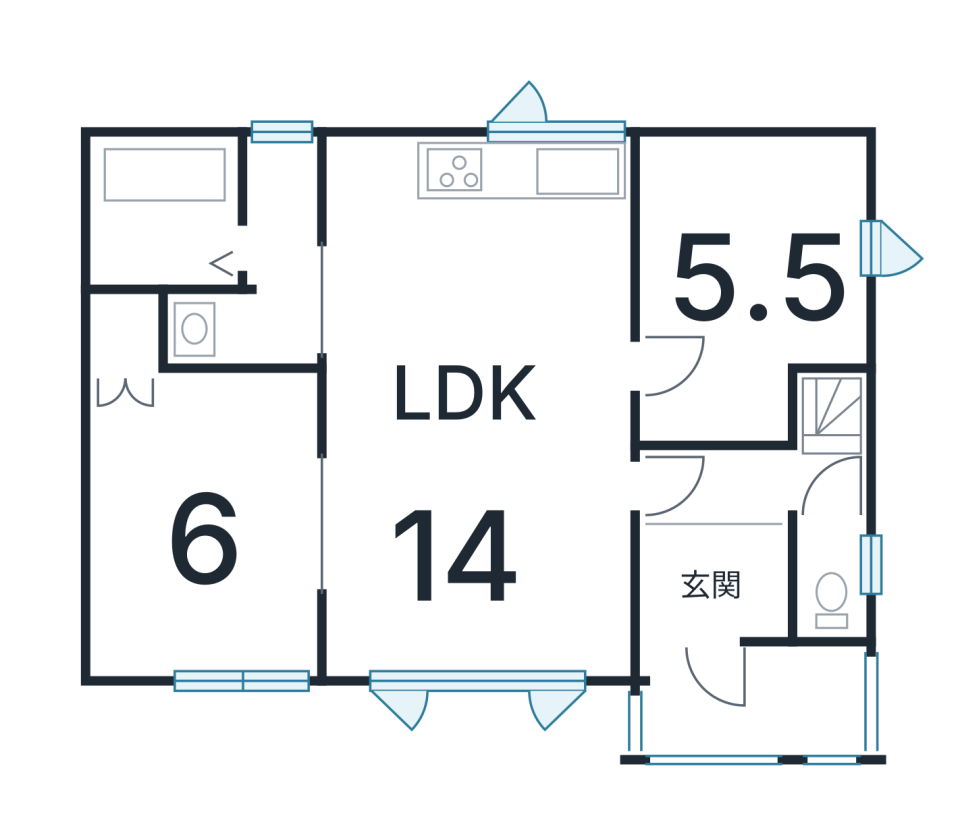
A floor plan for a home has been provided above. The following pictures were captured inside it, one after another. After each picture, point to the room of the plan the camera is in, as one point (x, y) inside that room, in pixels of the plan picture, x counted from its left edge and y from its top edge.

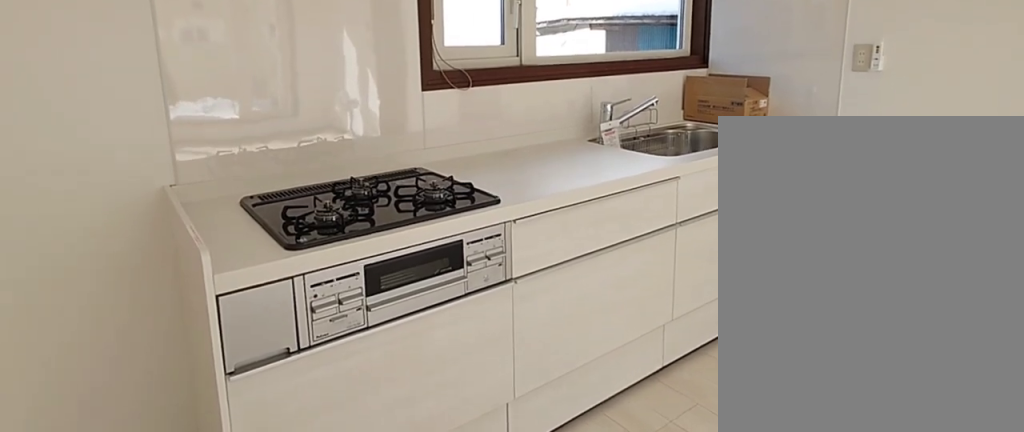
(479, 251)
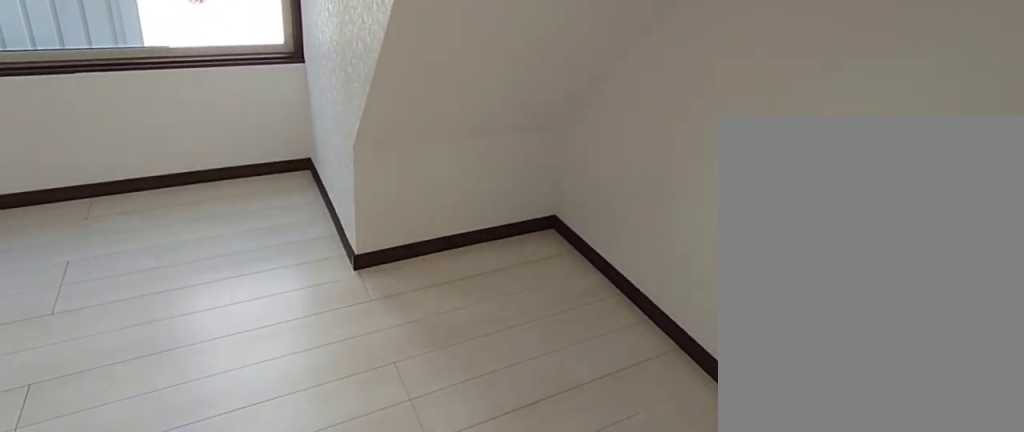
(758, 249)
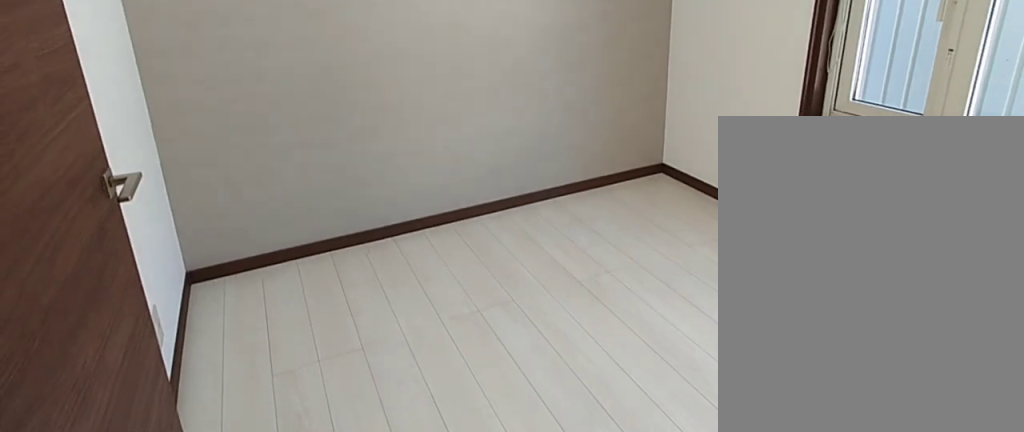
(758, 249)
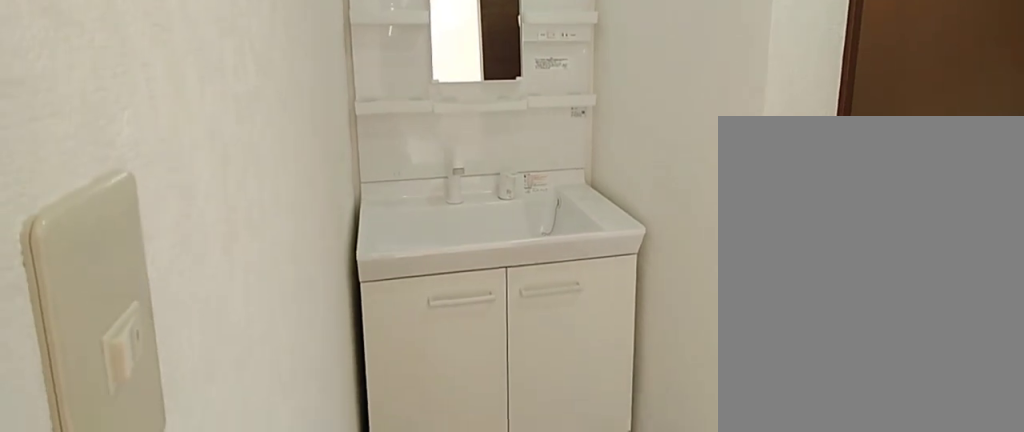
(284, 284)
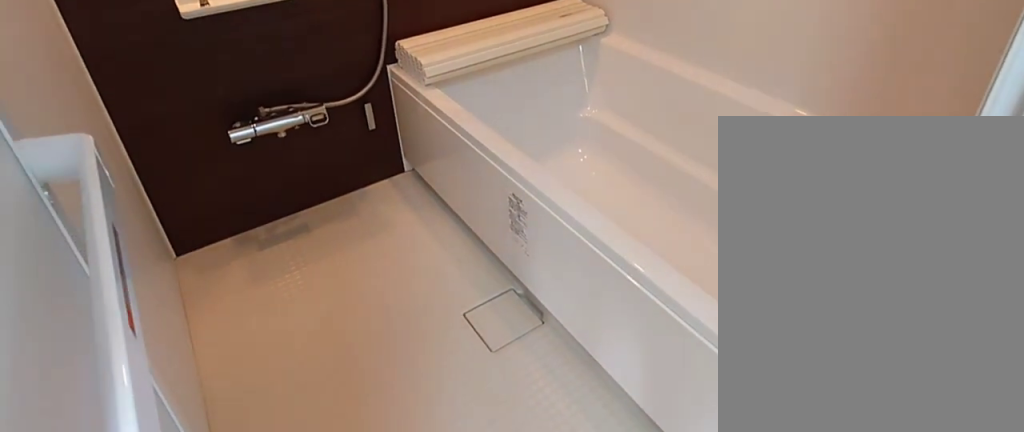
(160, 246)
